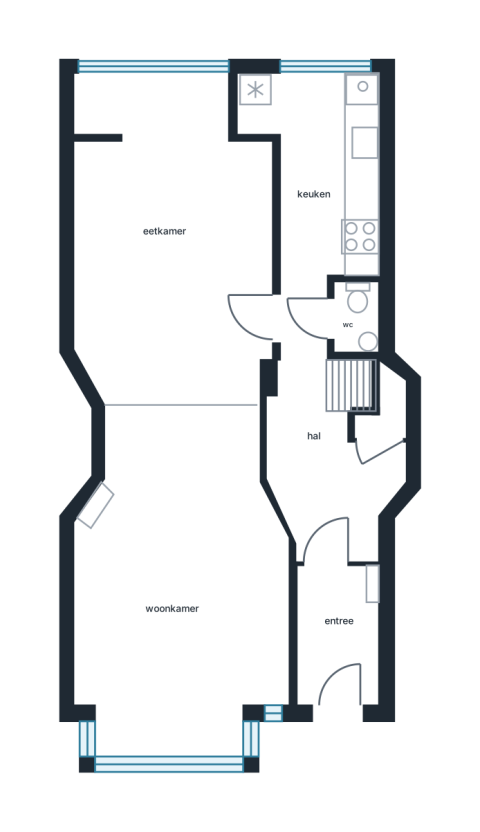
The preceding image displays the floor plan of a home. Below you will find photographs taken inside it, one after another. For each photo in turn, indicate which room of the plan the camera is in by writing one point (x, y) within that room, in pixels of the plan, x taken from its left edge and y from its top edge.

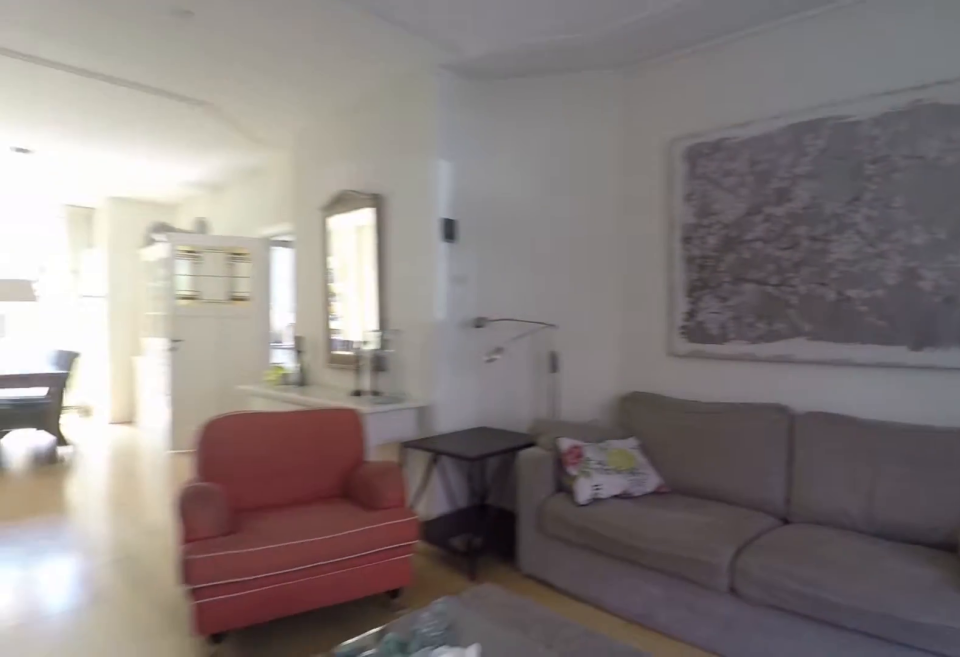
(186, 460)
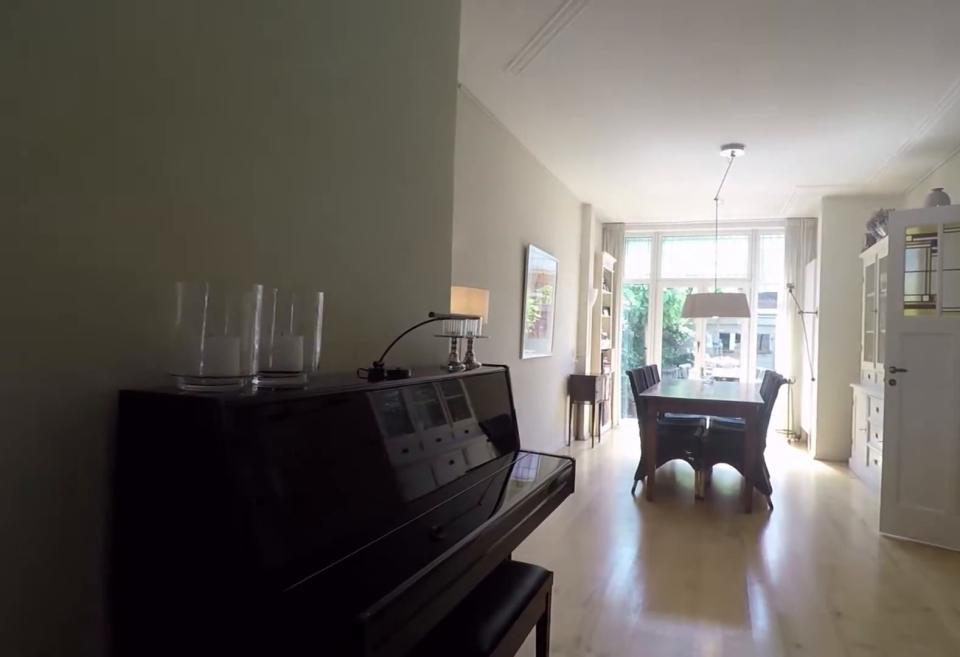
(186, 460)
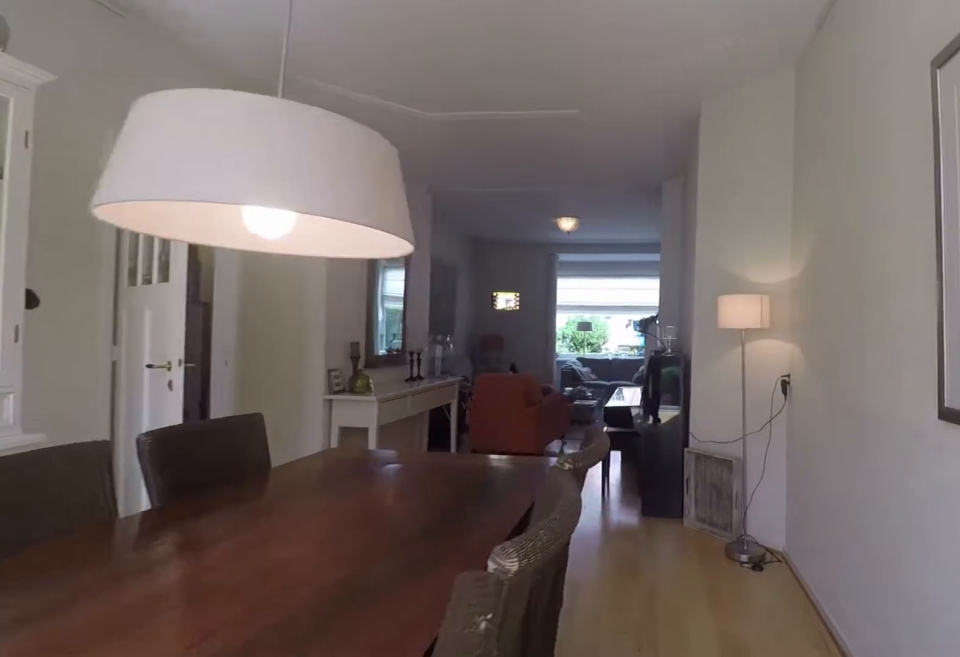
(170, 244)
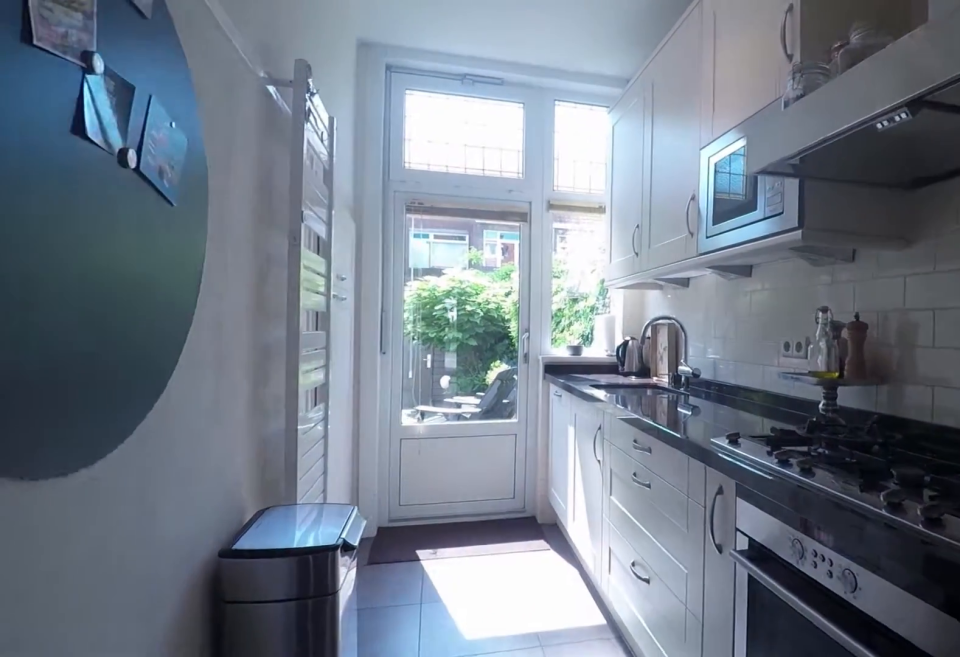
(338, 172)
